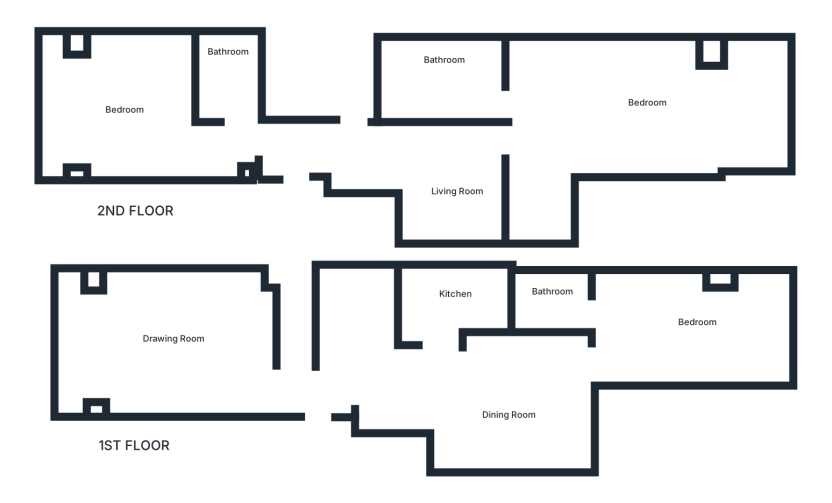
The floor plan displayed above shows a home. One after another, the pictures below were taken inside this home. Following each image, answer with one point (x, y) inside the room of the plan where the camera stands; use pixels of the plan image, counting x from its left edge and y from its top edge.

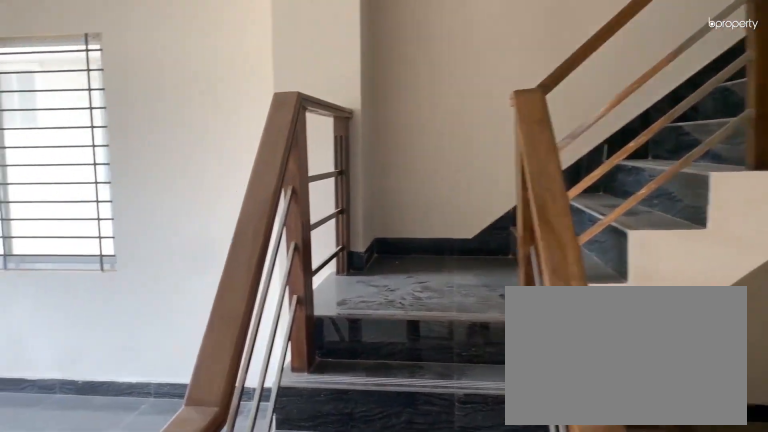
(291, 384)
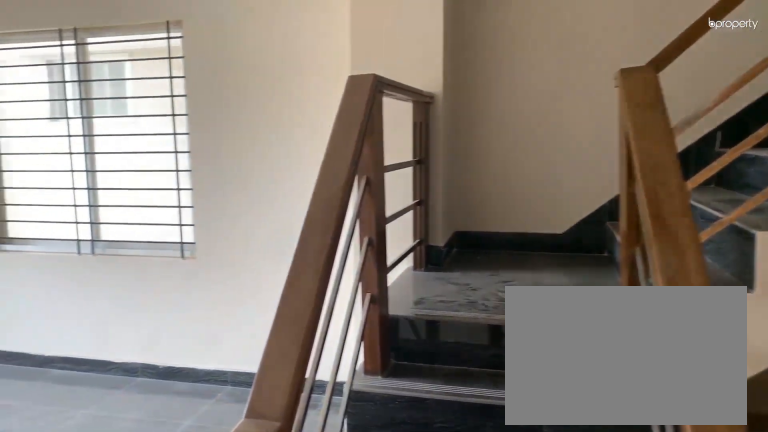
(291, 384)
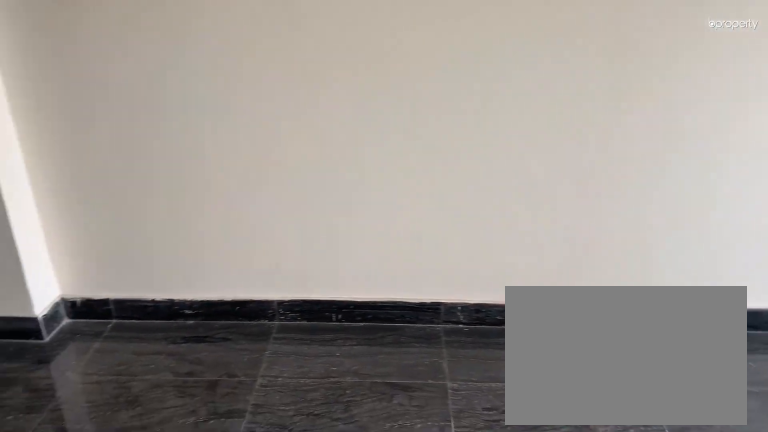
(151, 344)
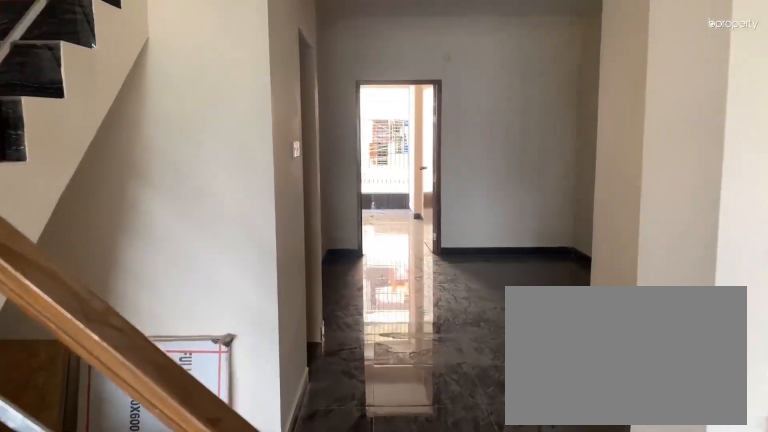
(312, 385)
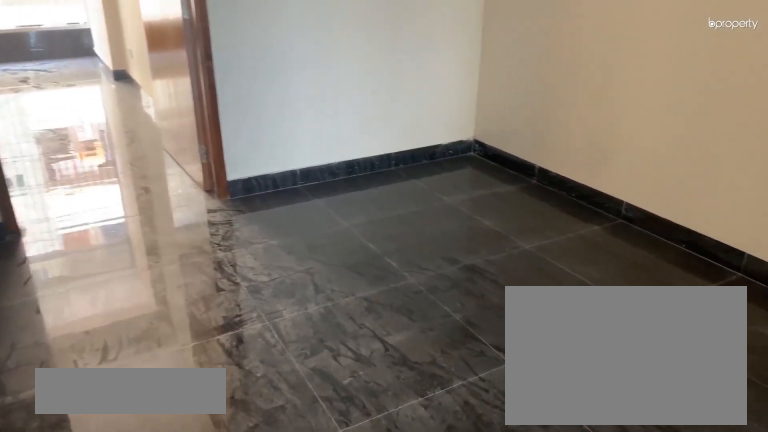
(500, 402)
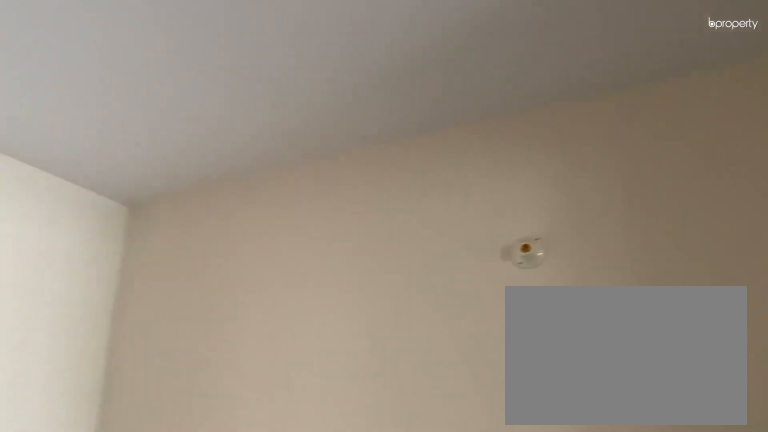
(500, 402)
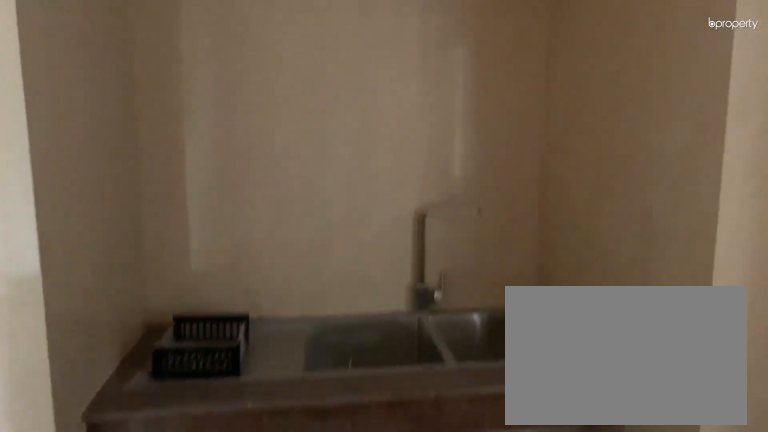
(441, 300)
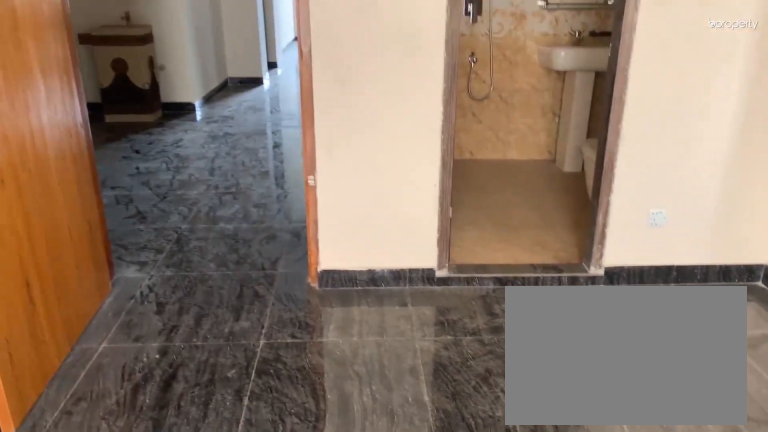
(692, 326)
